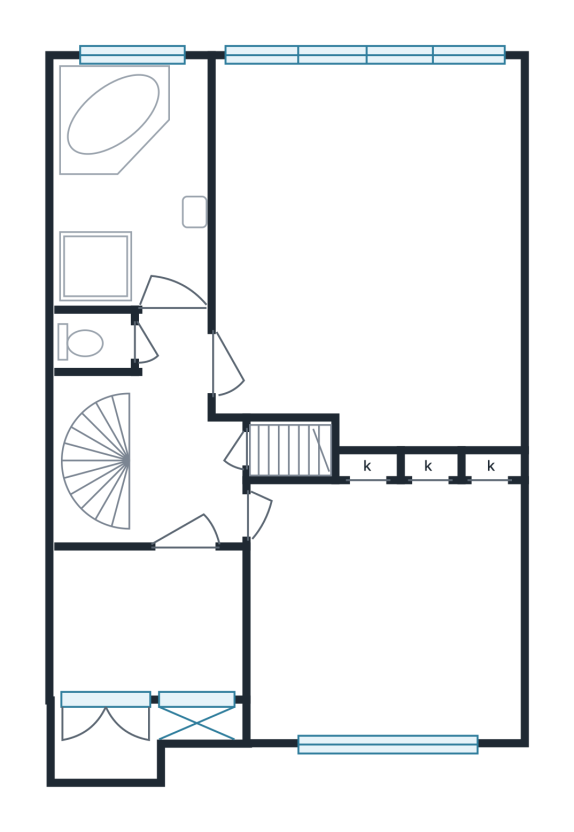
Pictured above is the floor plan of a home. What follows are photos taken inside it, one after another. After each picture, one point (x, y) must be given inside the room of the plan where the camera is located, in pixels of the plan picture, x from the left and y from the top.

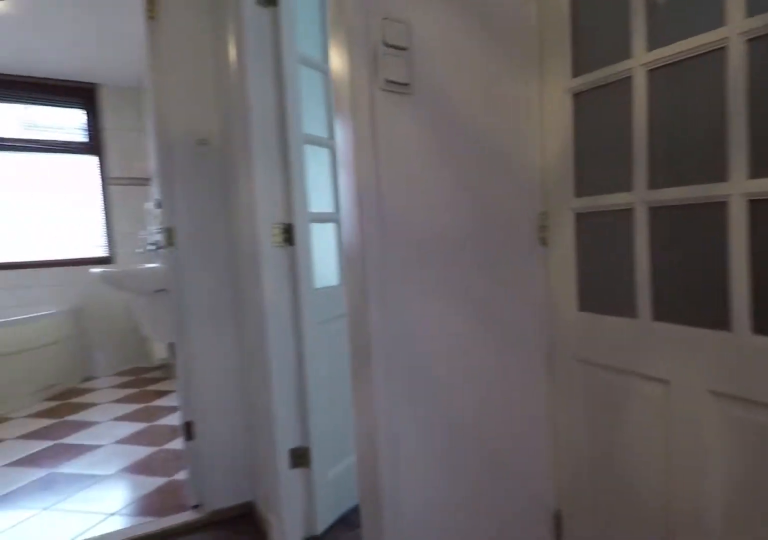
(166, 445)
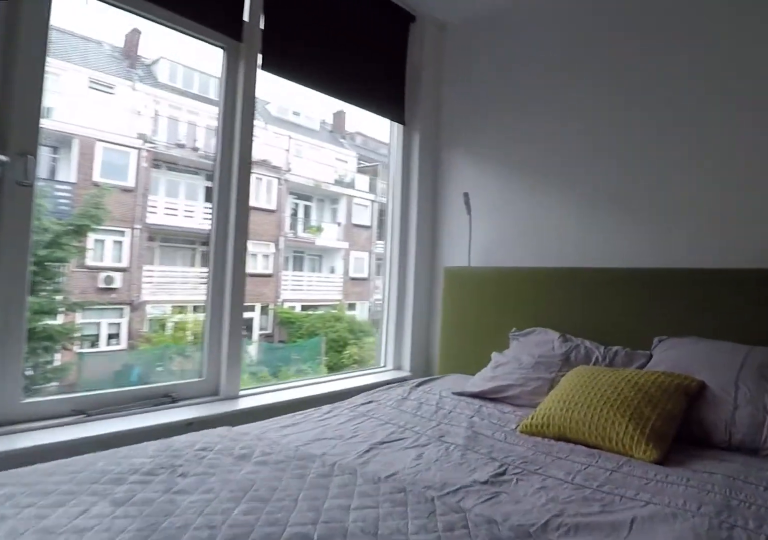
(367, 249)
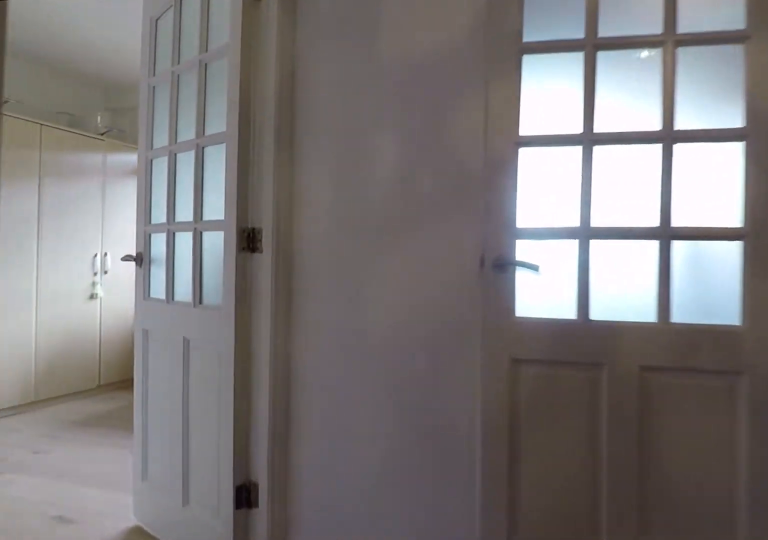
(166, 445)
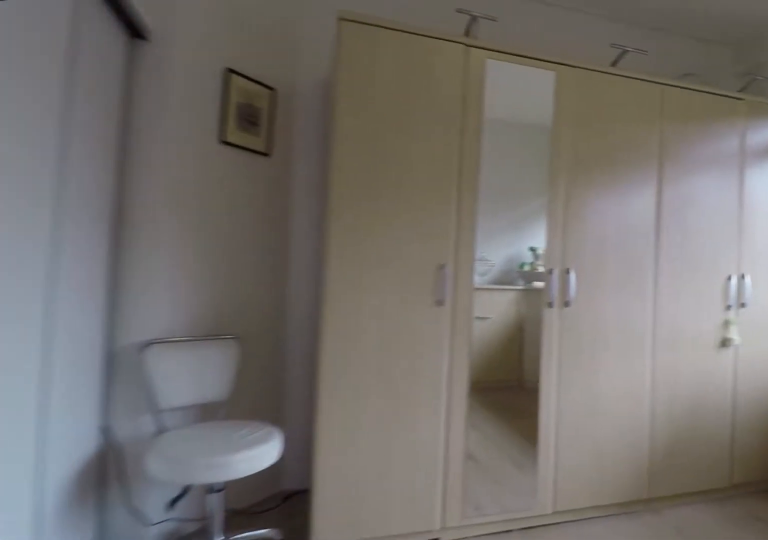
(370, 558)
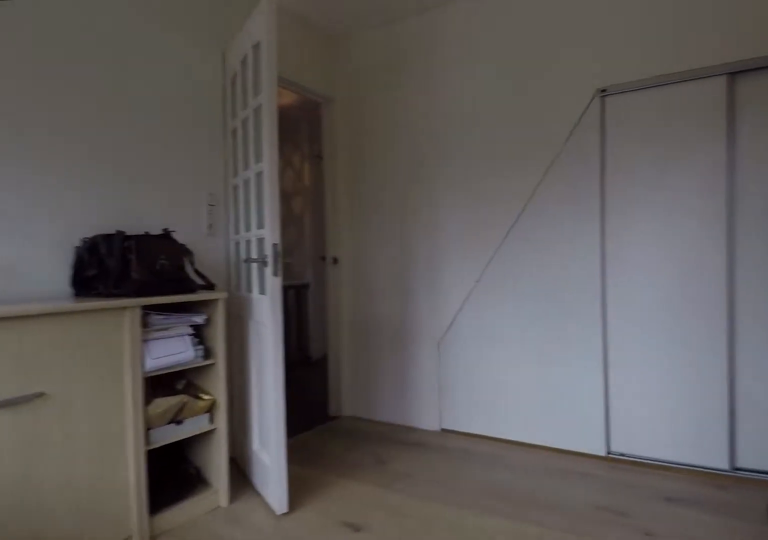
(370, 558)
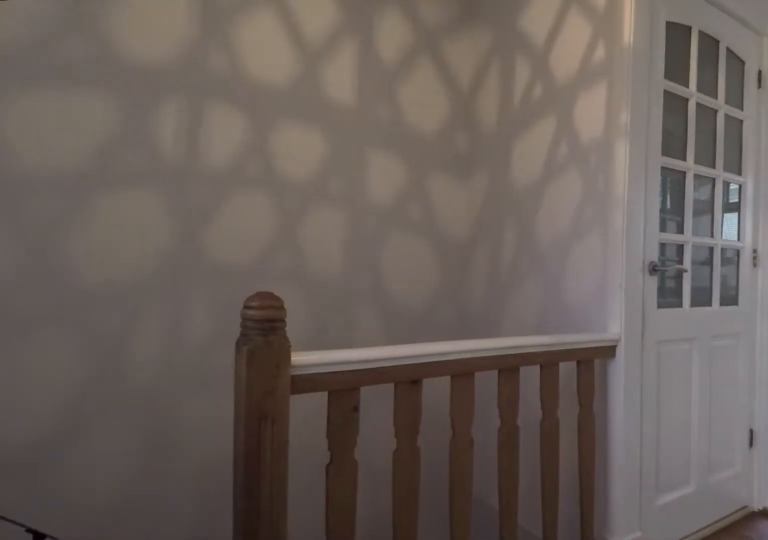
(166, 445)
